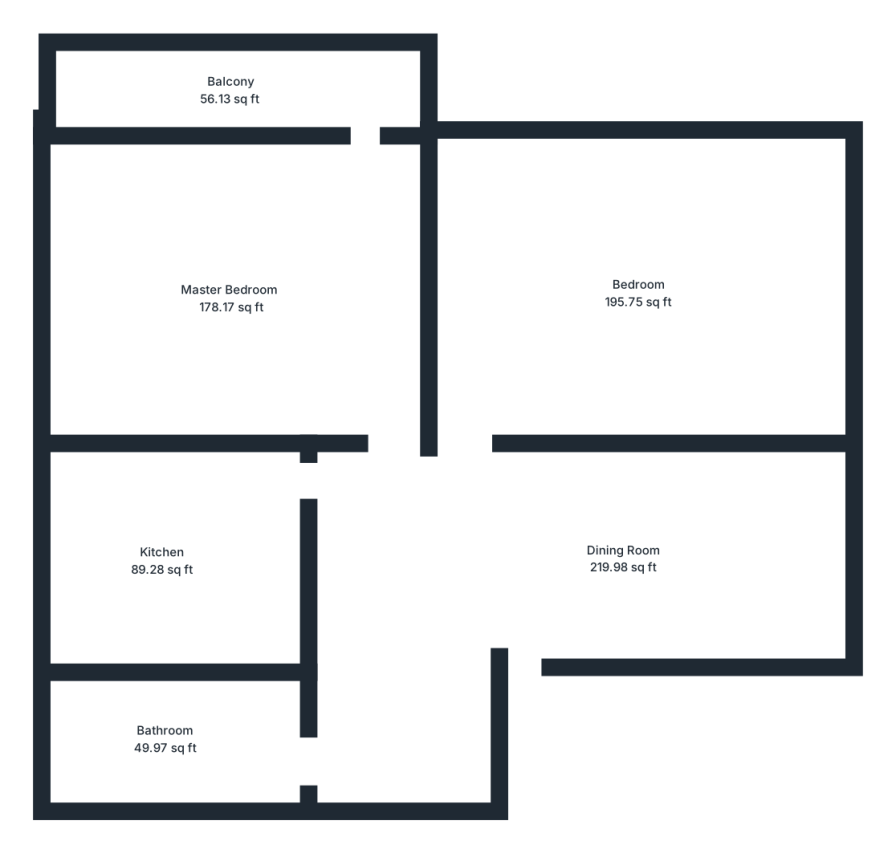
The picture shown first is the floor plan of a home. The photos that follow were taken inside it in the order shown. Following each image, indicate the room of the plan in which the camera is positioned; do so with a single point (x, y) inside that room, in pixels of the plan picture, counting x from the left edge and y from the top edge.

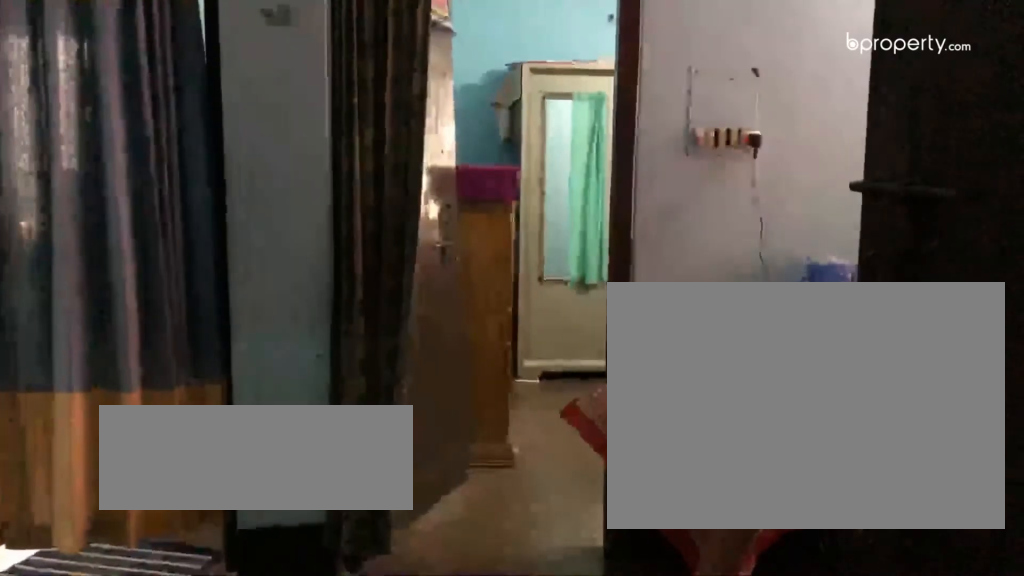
(603, 564)
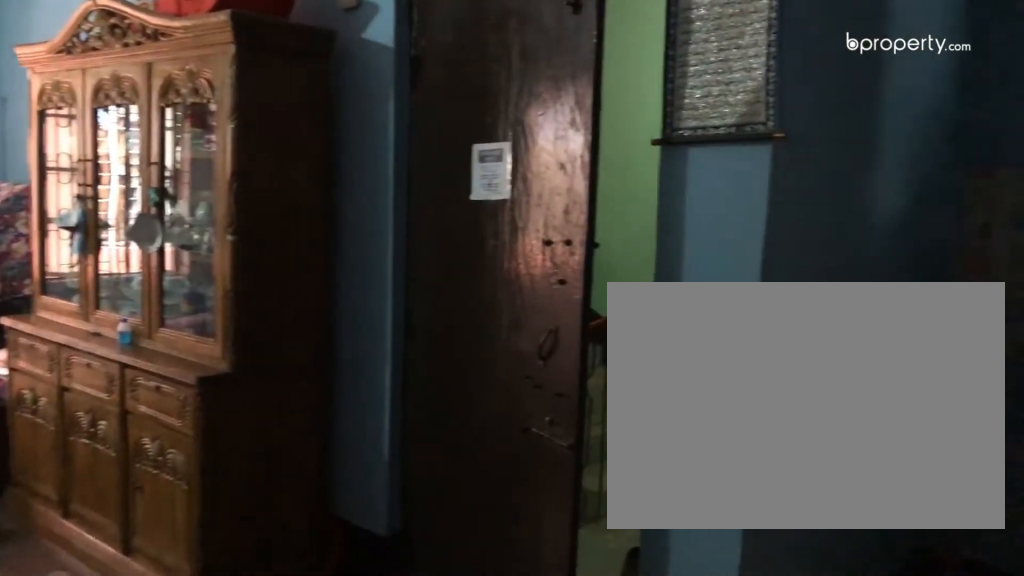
(620, 563)
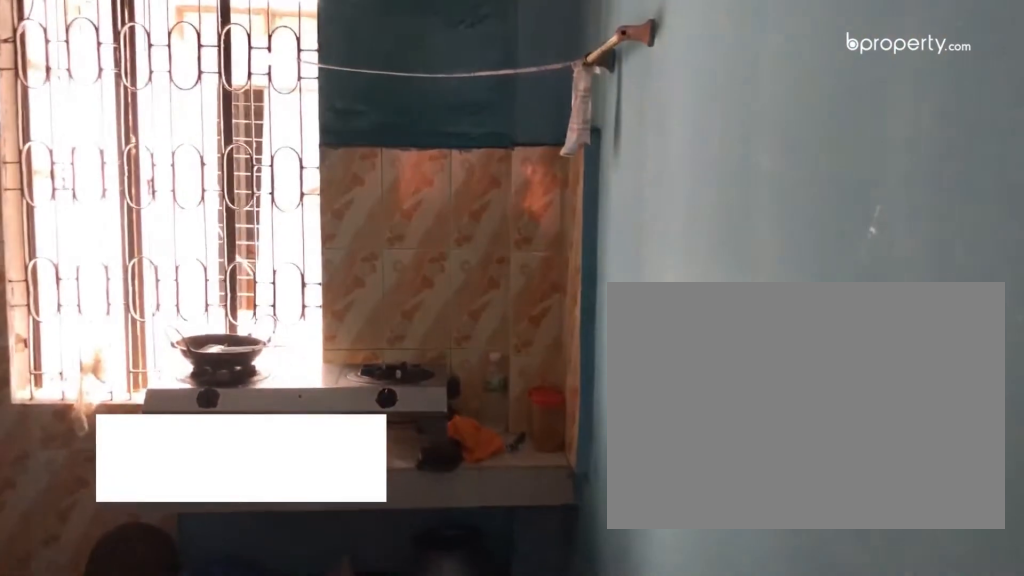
(163, 568)
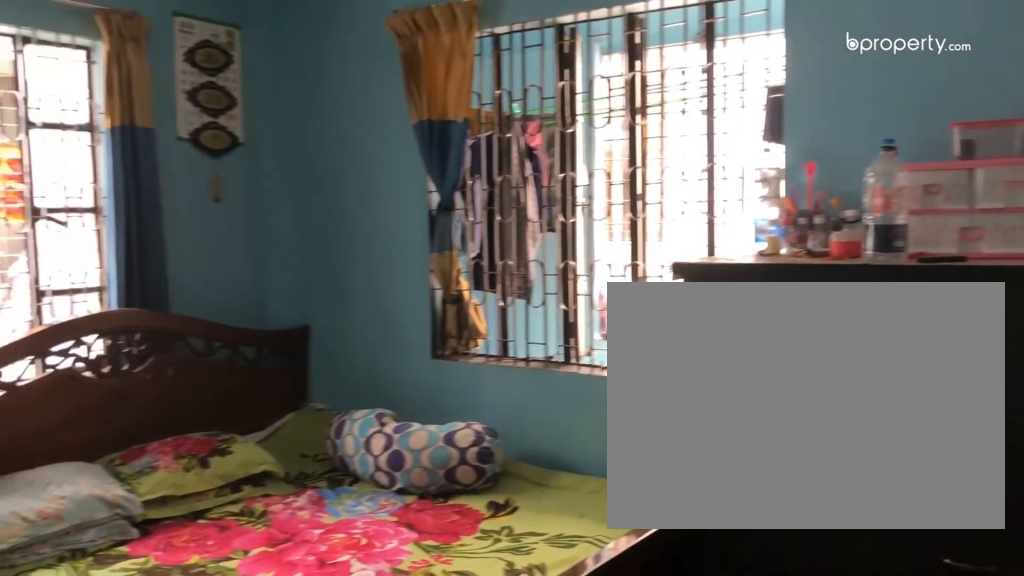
(233, 304)
